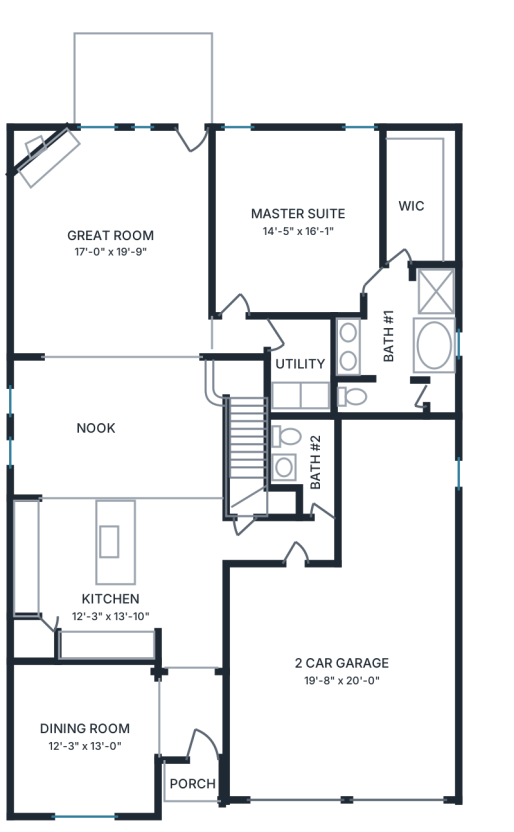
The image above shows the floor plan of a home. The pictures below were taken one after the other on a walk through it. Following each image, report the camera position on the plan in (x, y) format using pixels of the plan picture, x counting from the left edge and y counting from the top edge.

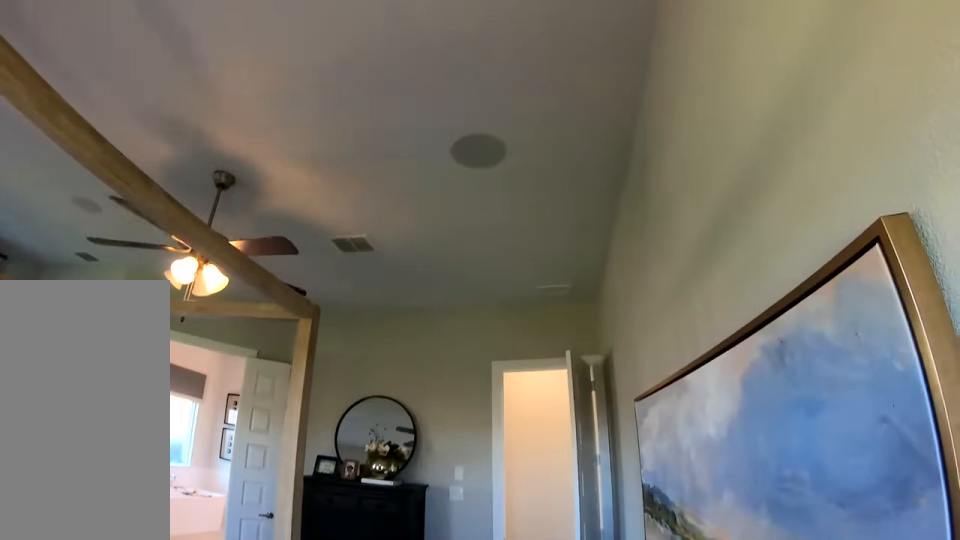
(235, 177)
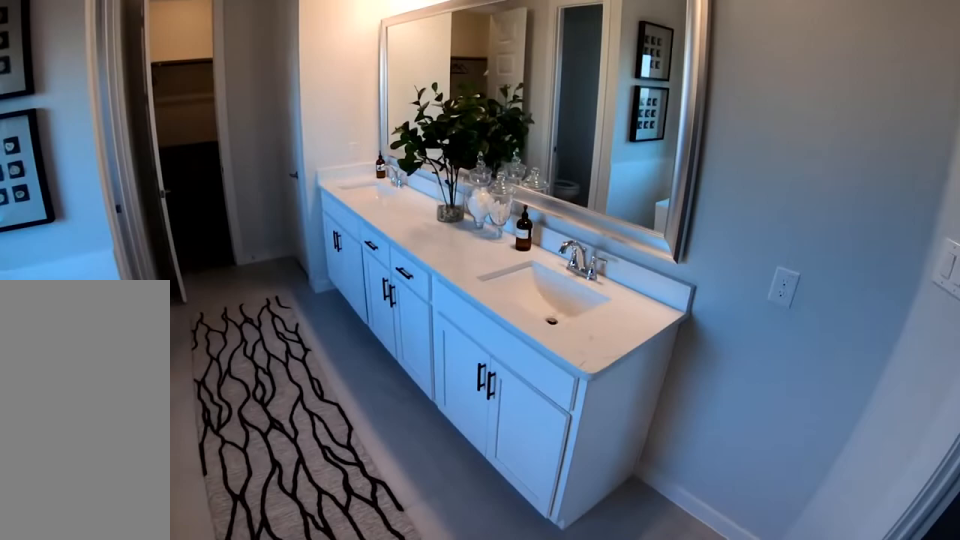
(364, 347)
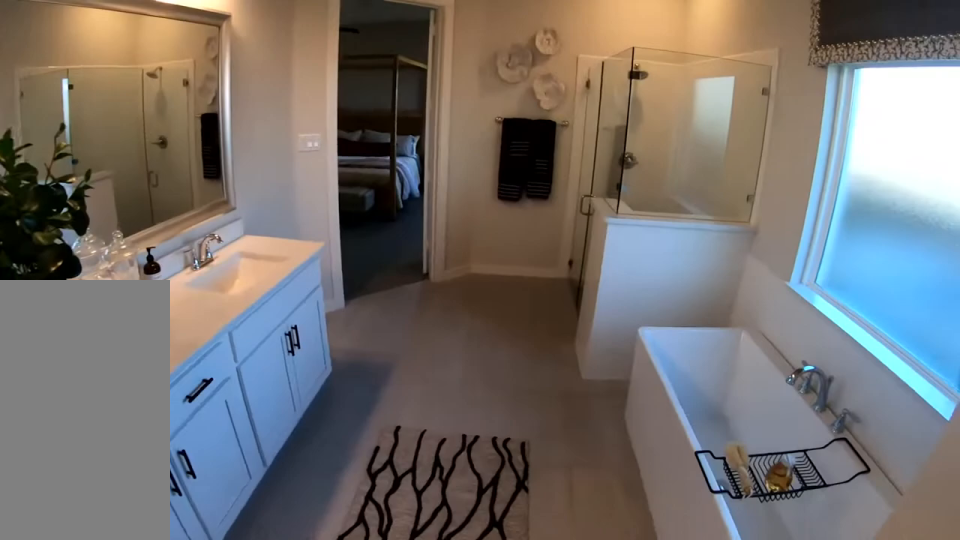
(394, 370)
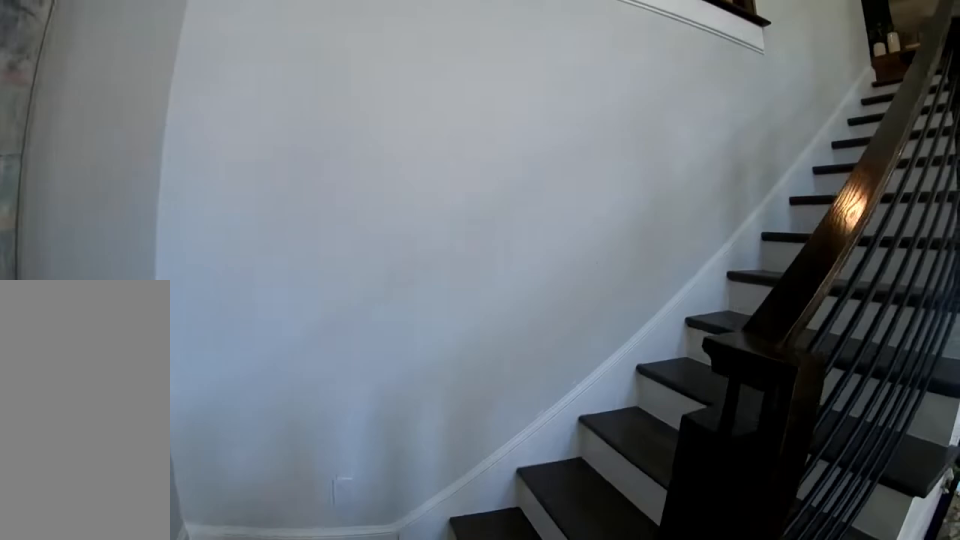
(194, 322)
